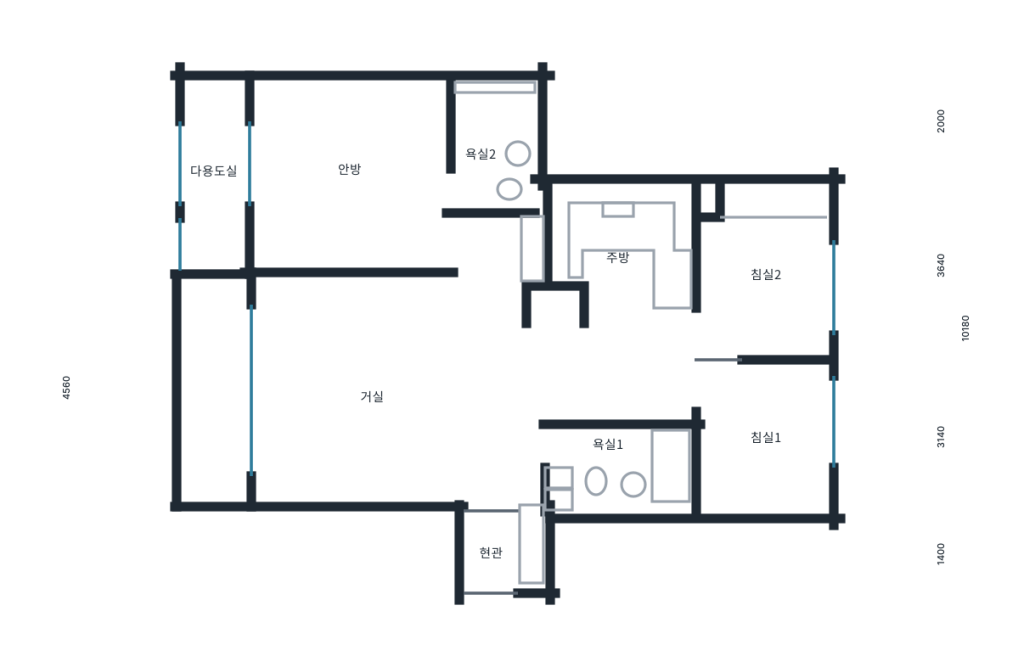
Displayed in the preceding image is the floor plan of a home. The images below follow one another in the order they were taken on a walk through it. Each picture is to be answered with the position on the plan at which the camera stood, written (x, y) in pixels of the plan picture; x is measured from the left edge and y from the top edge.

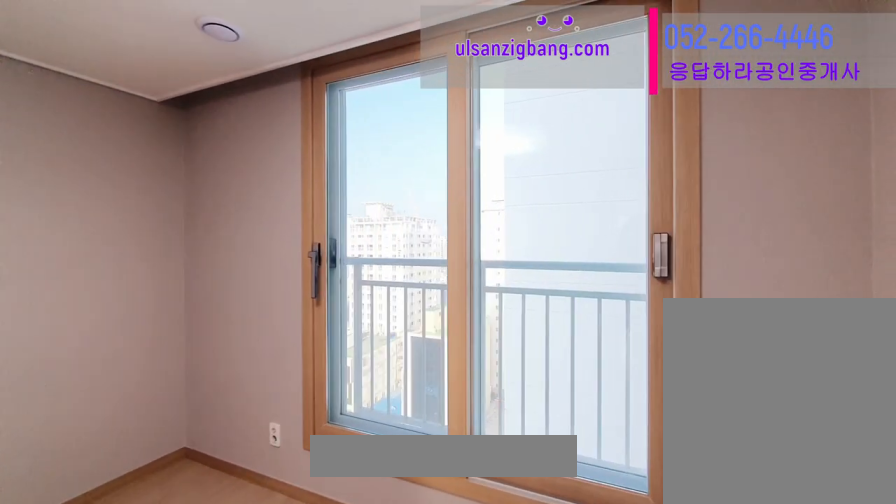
(782, 284)
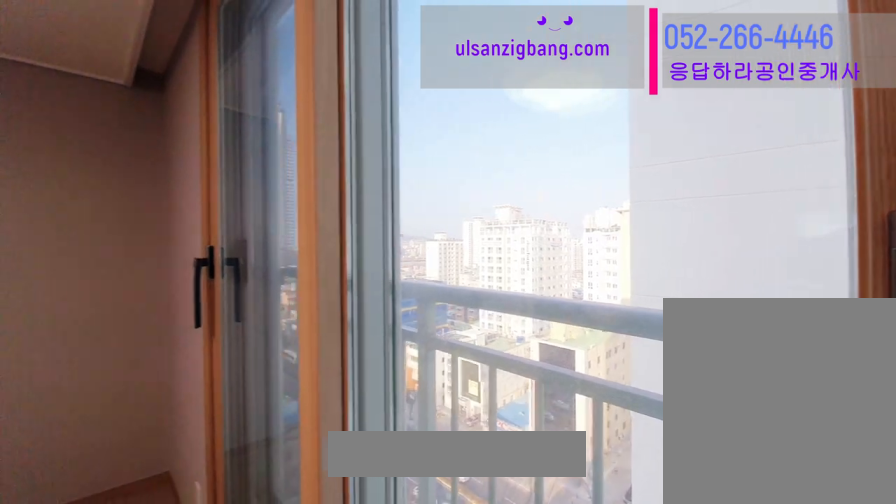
(785, 286)
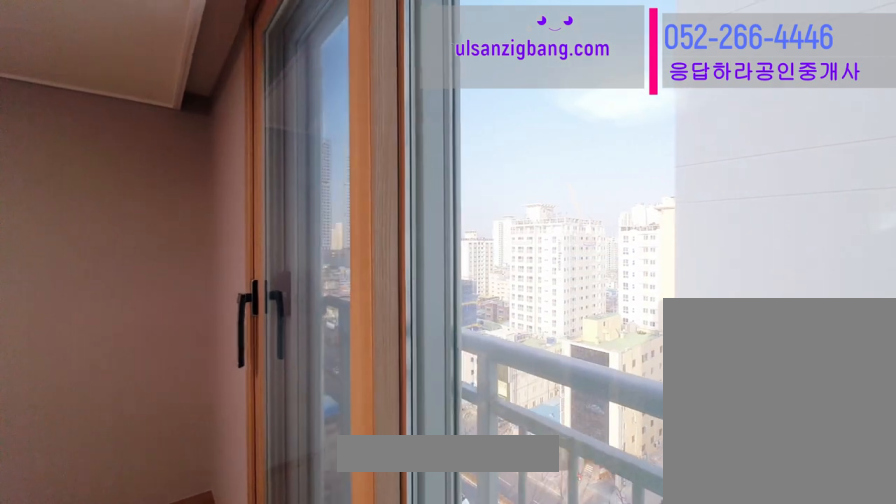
(784, 284)
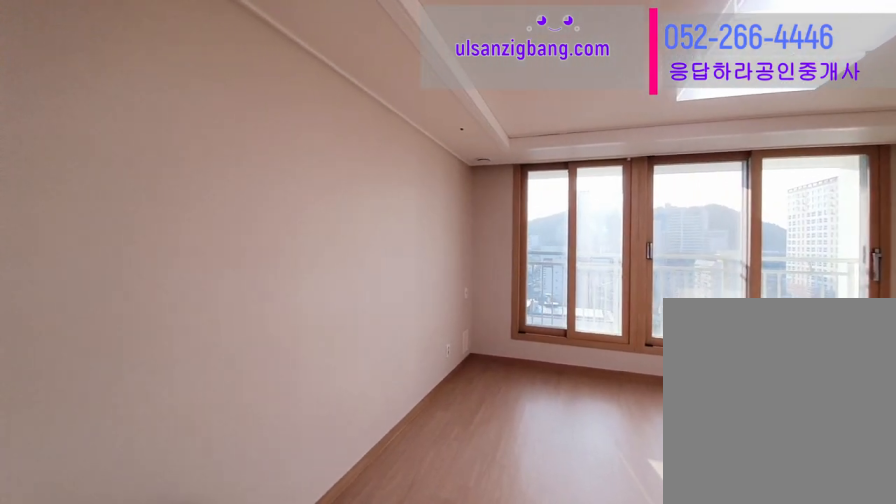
(460, 410)
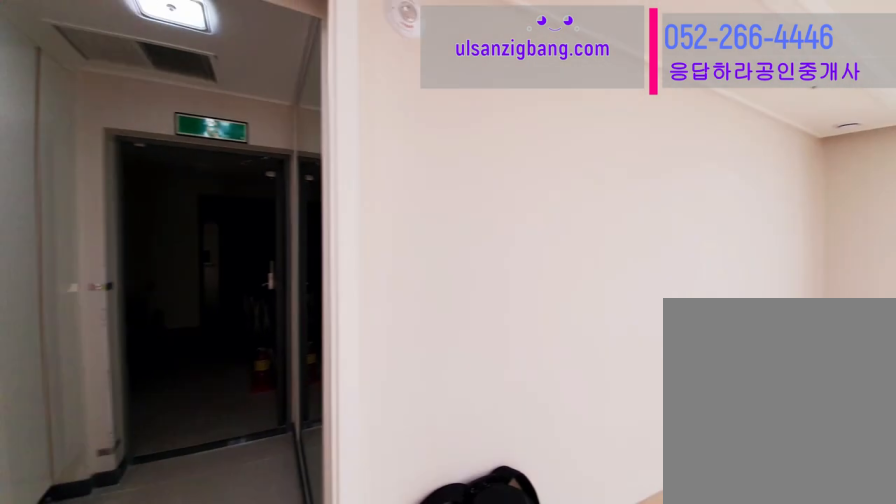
(460, 408)
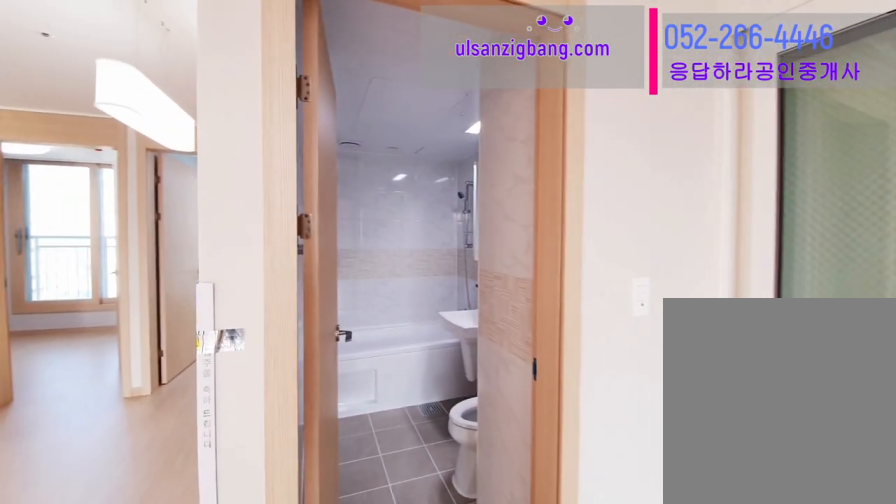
(459, 411)
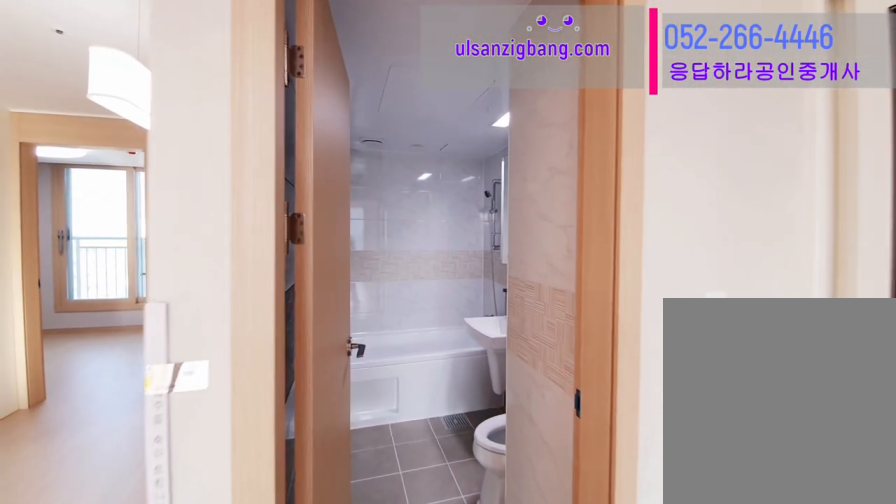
(457, 409)
